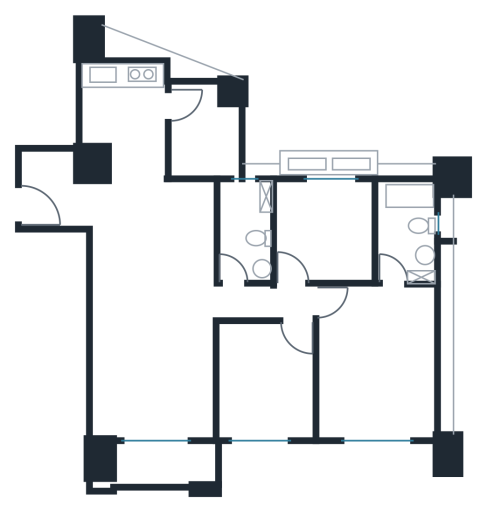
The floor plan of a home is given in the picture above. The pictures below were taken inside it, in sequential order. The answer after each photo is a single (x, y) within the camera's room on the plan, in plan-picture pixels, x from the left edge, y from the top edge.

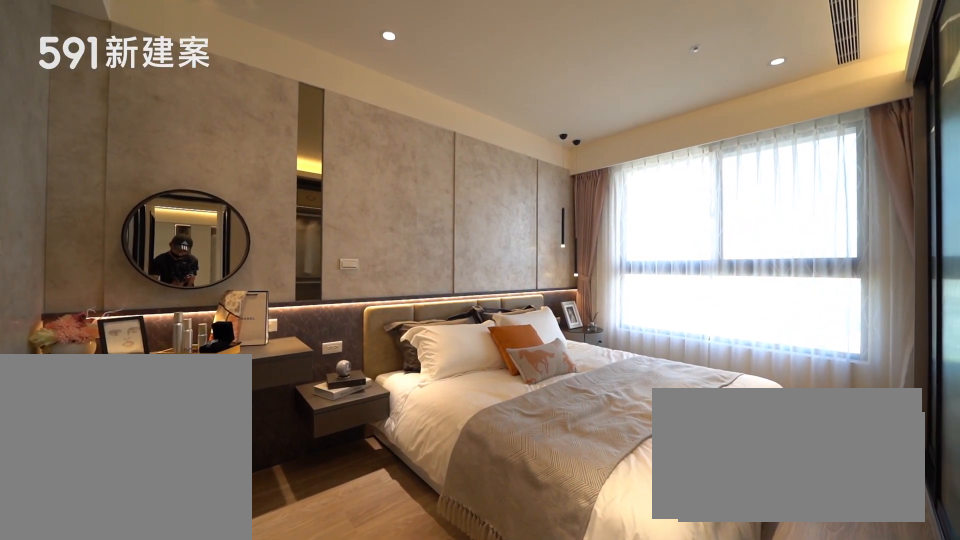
(377, 365)
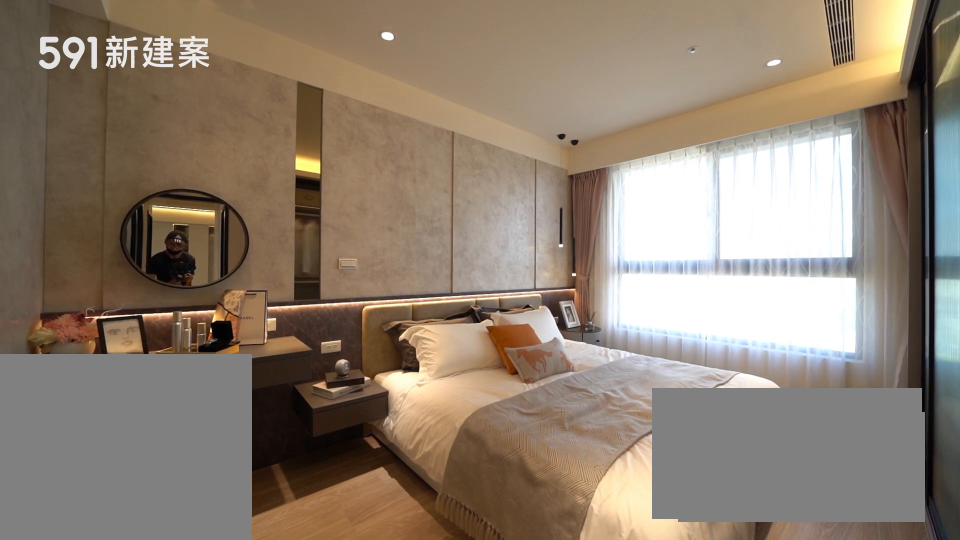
(377, 365)
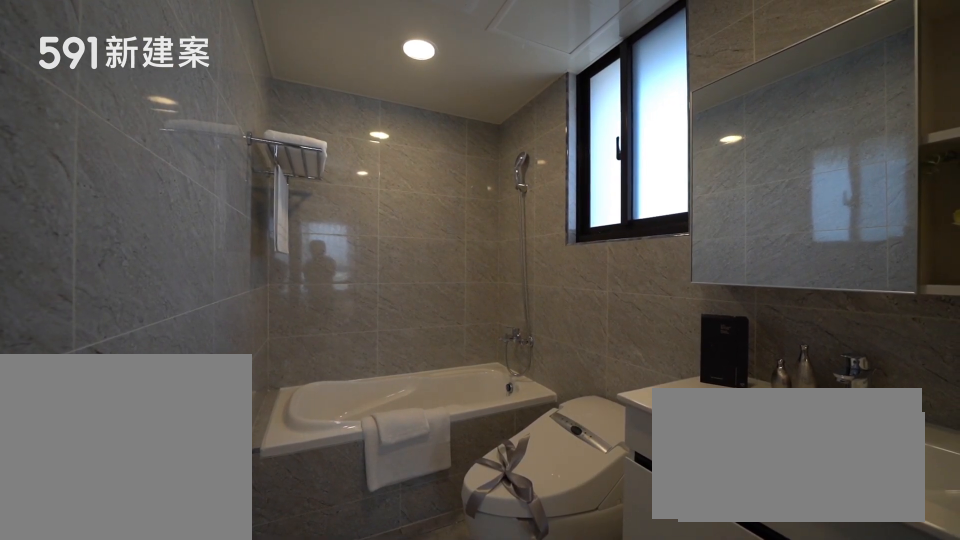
(407, 222)
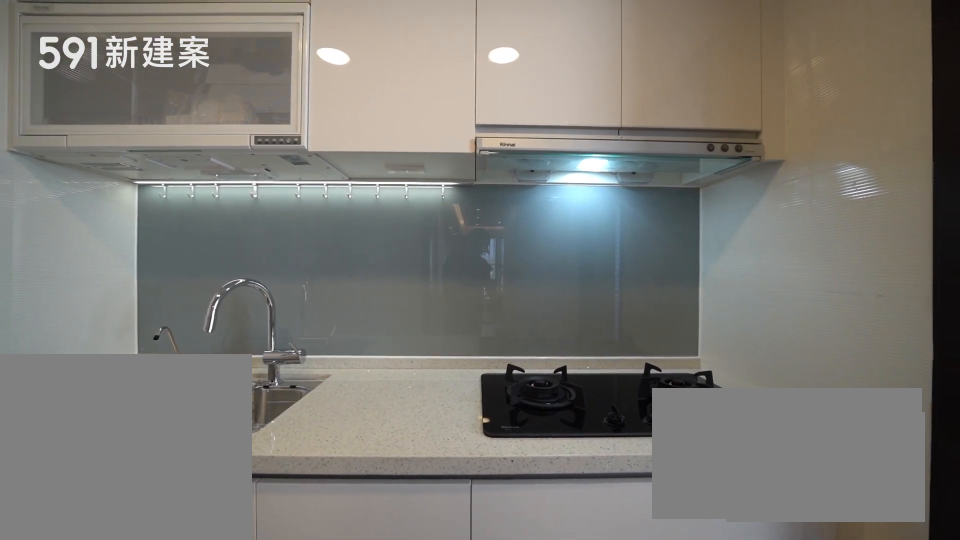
(124, 111)
